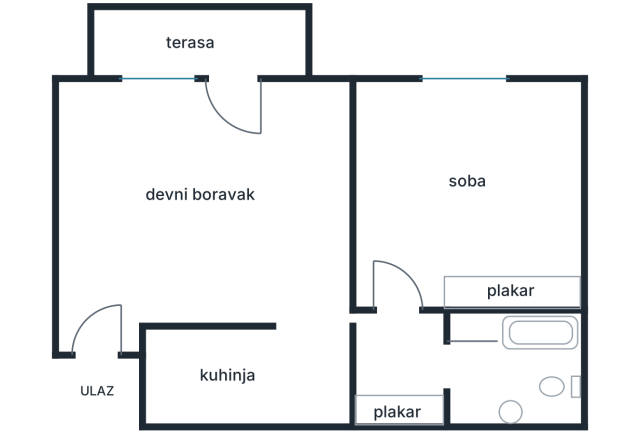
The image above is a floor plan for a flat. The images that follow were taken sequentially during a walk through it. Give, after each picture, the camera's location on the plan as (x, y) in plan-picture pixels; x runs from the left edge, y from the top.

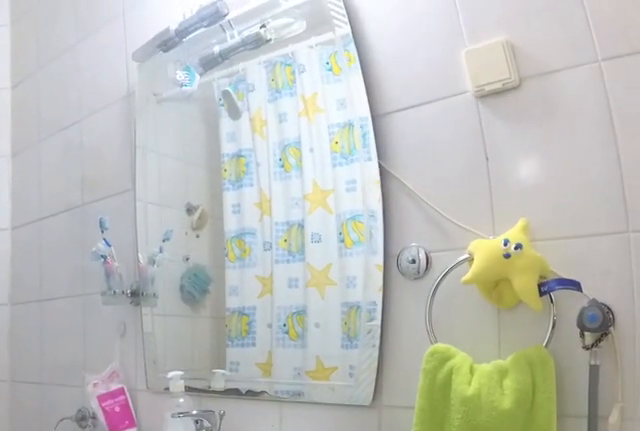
(453, 336)
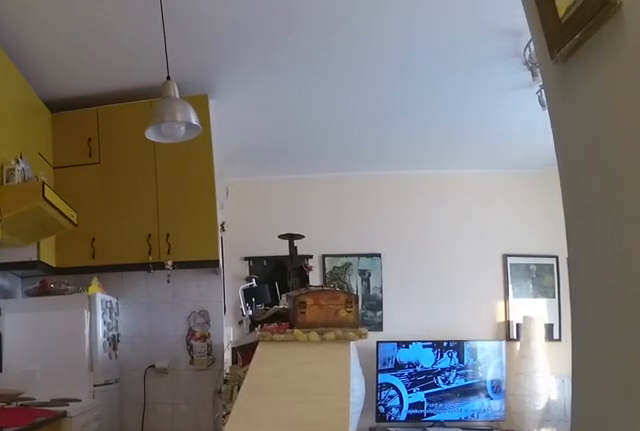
(390, 350)
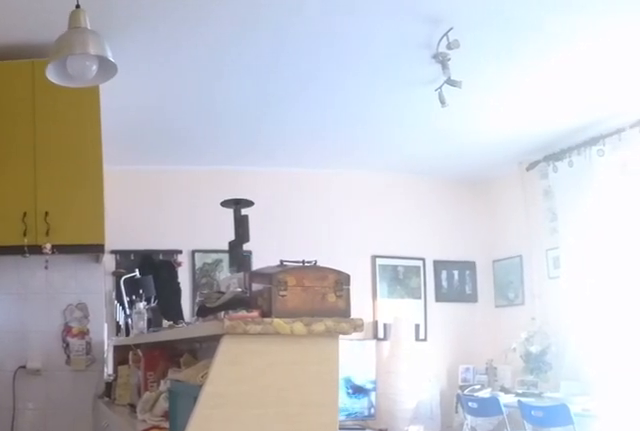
(338, 350)
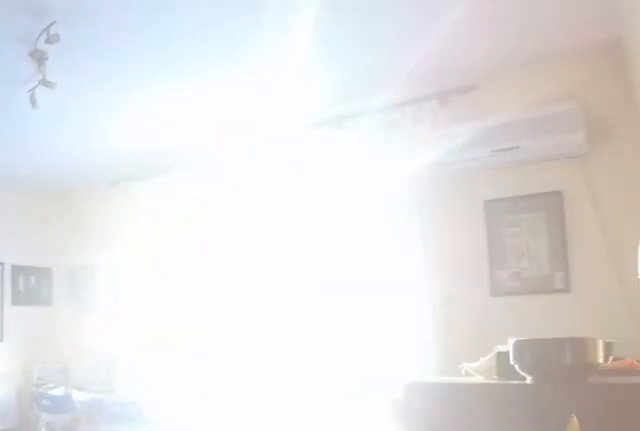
(314, 351)
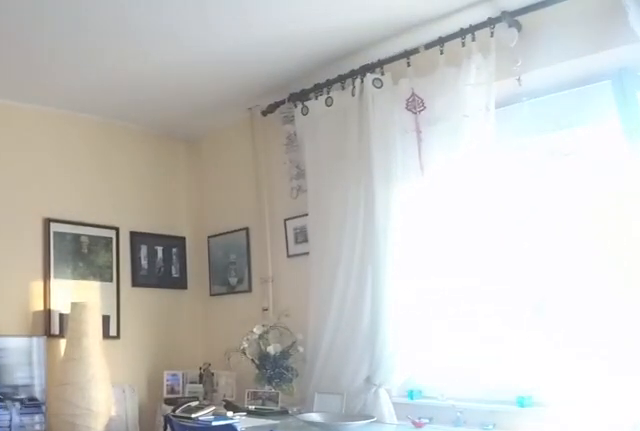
(254, 244)
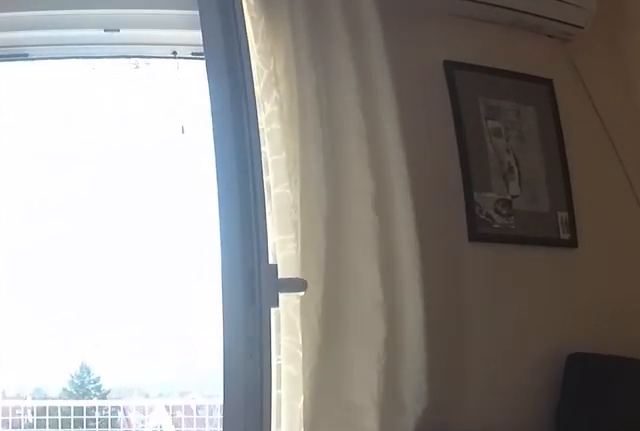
(238, 203)
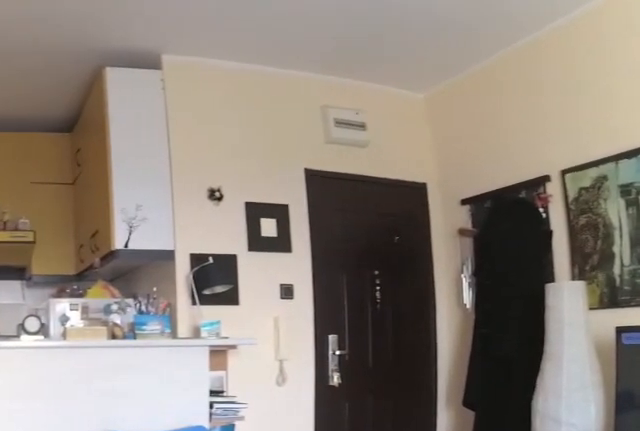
(247, 97)
